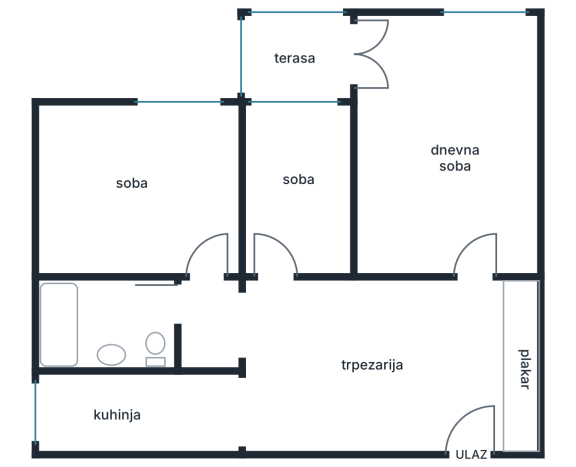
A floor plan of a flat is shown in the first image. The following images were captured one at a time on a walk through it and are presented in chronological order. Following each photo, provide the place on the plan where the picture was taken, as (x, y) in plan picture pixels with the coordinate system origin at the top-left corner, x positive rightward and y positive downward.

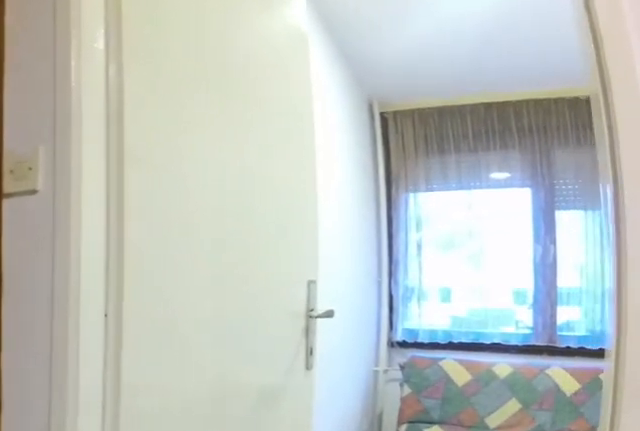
(310, 311)
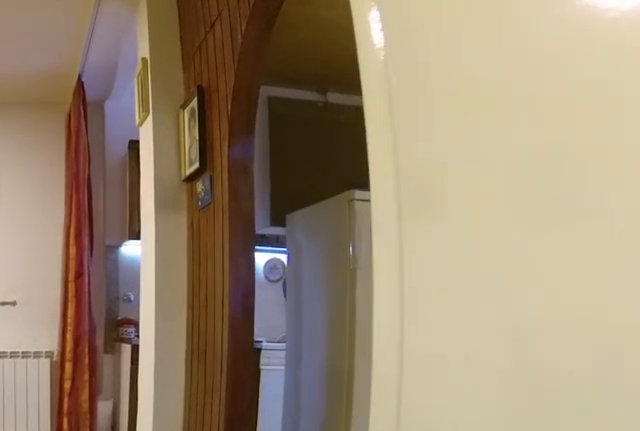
(285, 217)
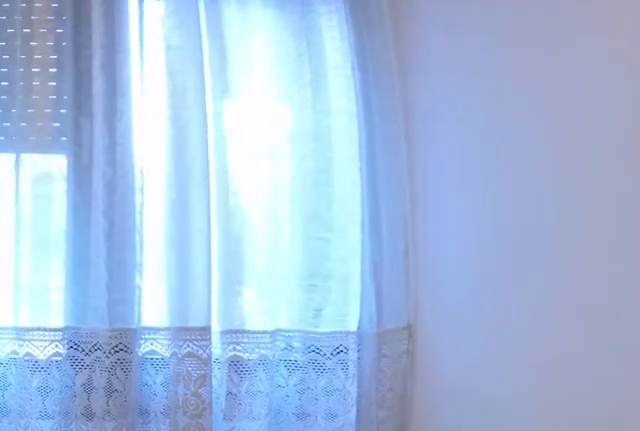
(215, 185)
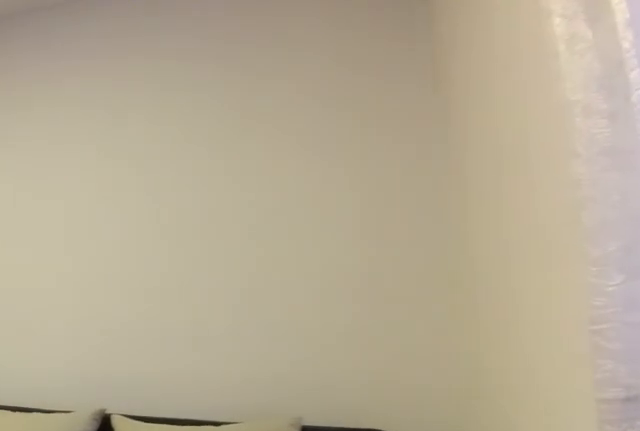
(185, 119)
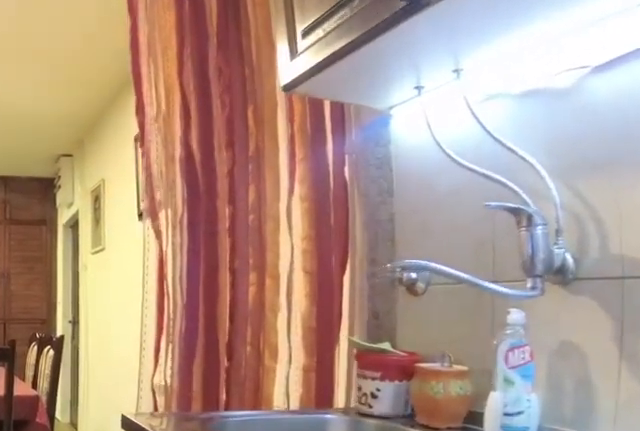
(184, 409)
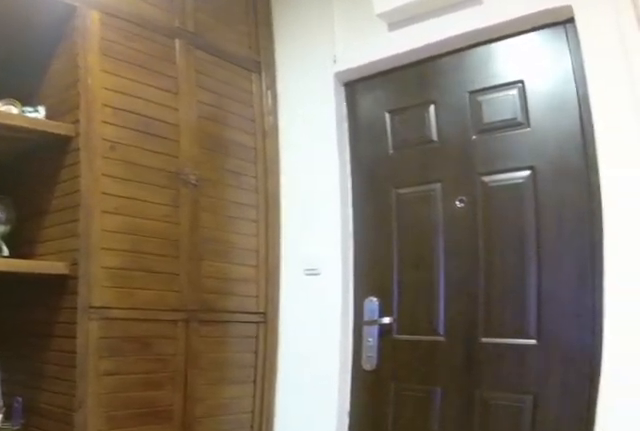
(407, 374)
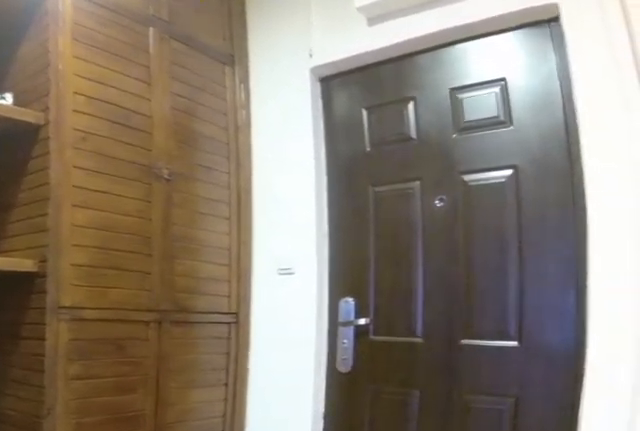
(410, 374)
